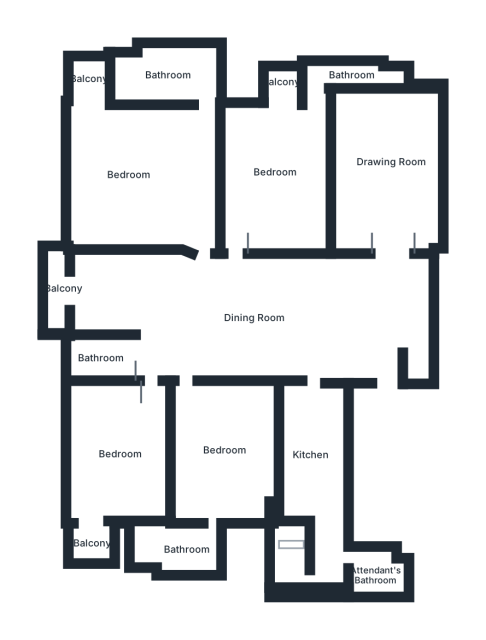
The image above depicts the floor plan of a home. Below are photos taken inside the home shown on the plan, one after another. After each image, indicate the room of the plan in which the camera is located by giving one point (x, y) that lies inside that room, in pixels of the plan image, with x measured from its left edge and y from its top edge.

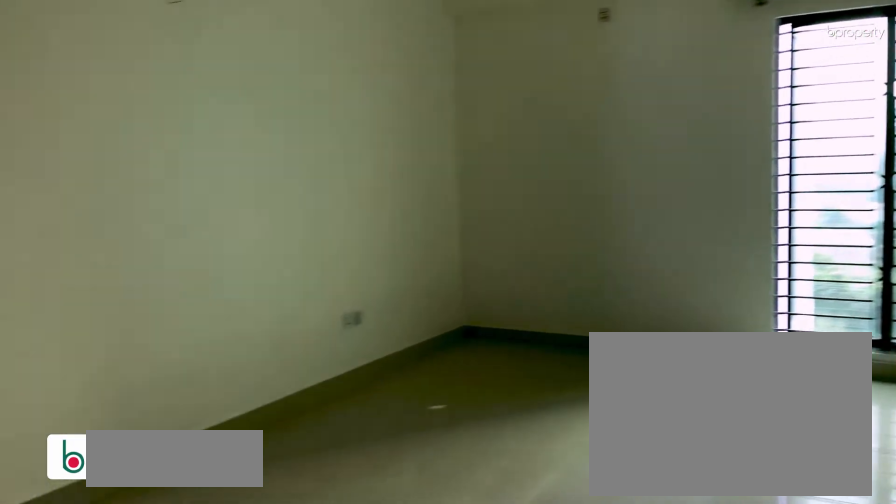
(388, 163)
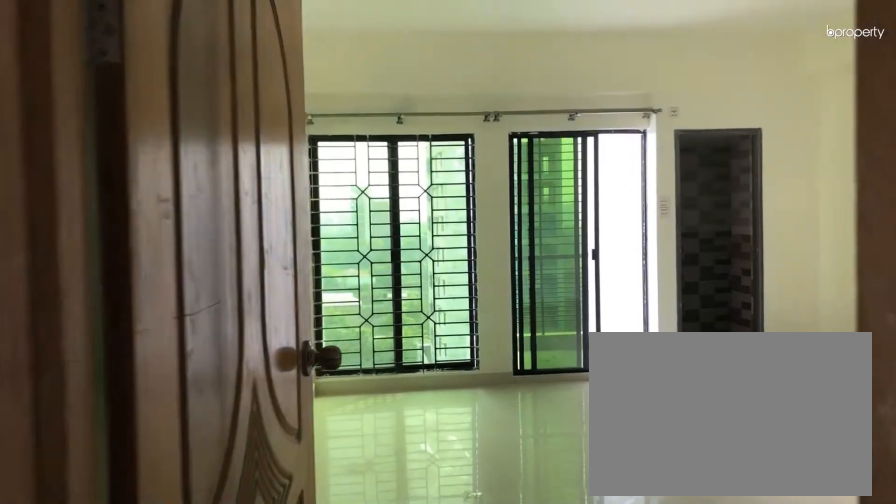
(251, 242)
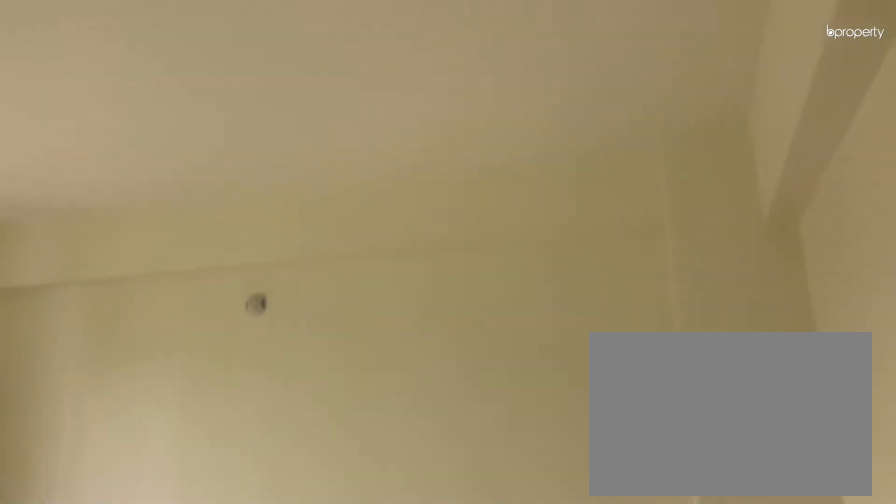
(278, 178)
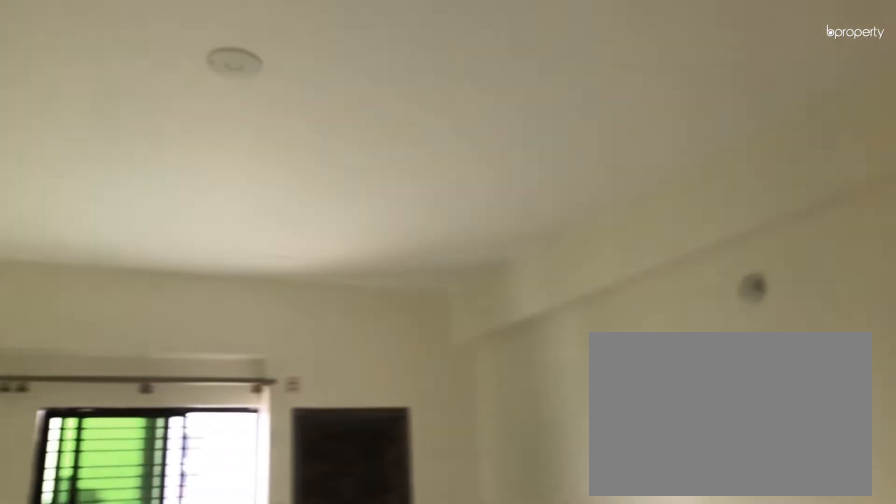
(278, 178)
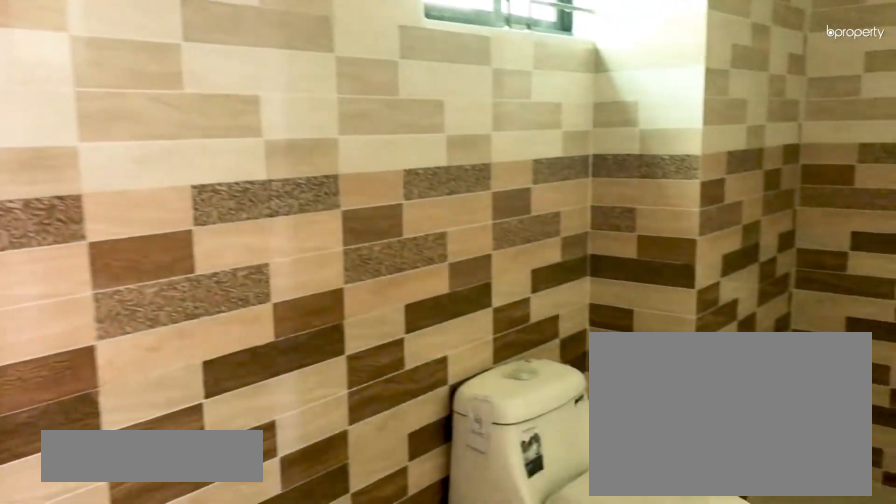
(338, 75)
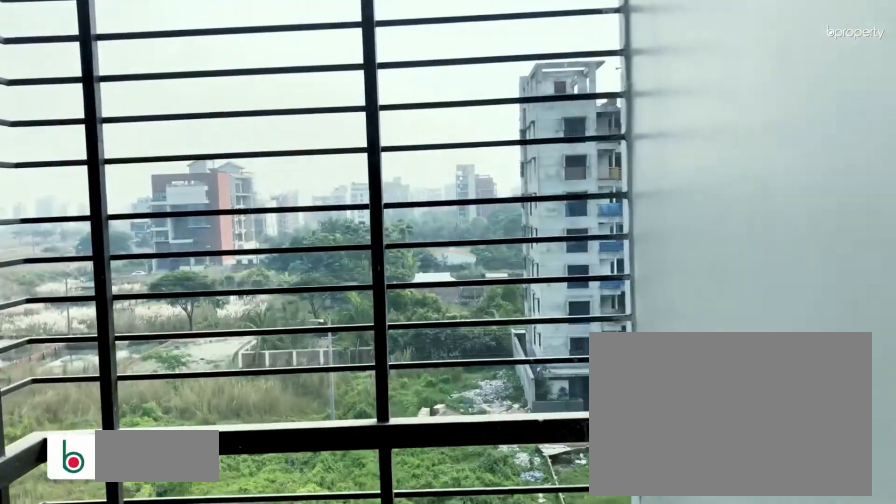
(308, 82)
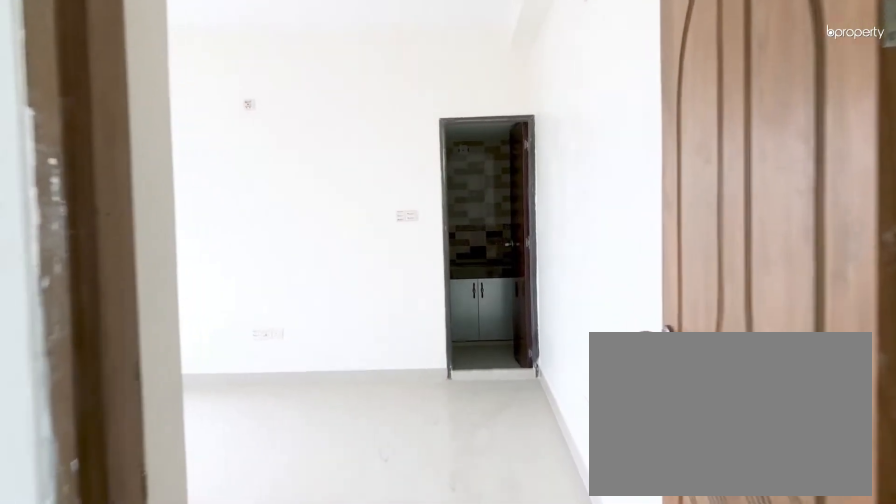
(192, 241)
